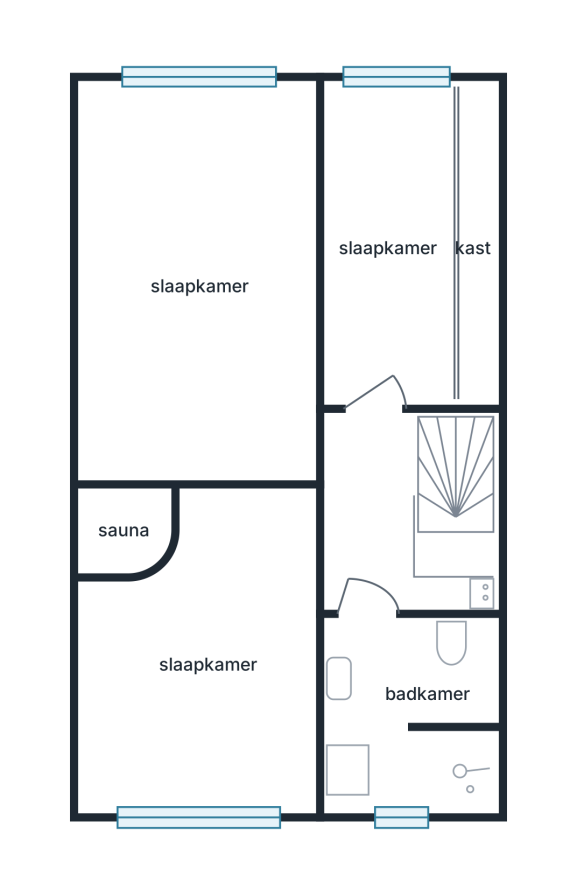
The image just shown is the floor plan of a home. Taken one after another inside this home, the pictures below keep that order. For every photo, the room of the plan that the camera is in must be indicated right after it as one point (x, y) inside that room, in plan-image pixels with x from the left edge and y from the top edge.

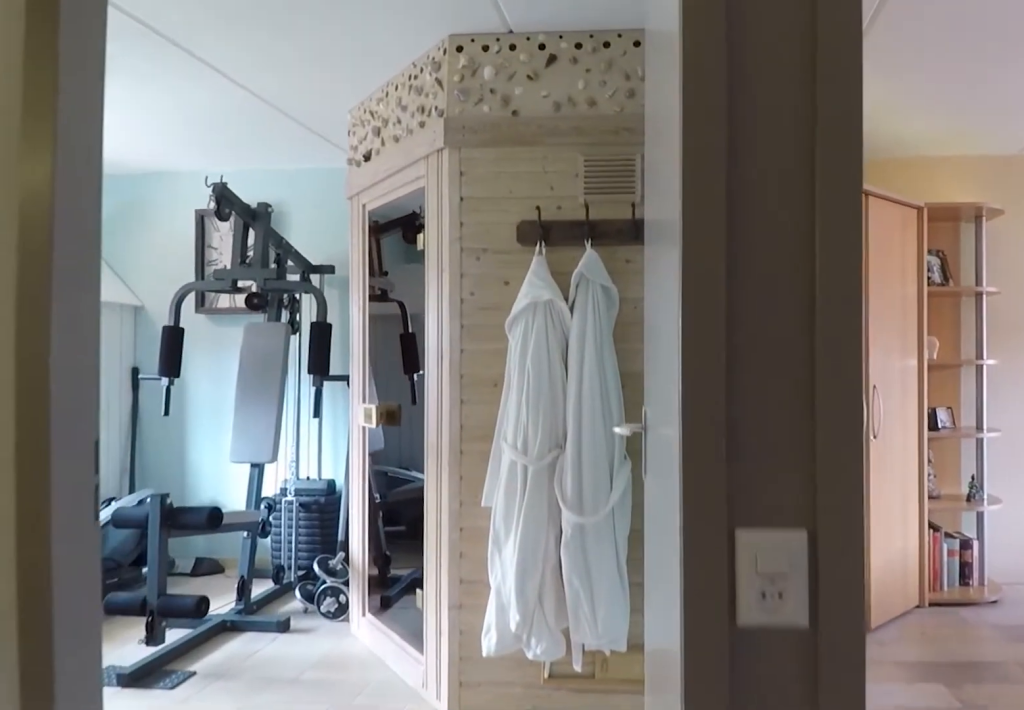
(379, 519)
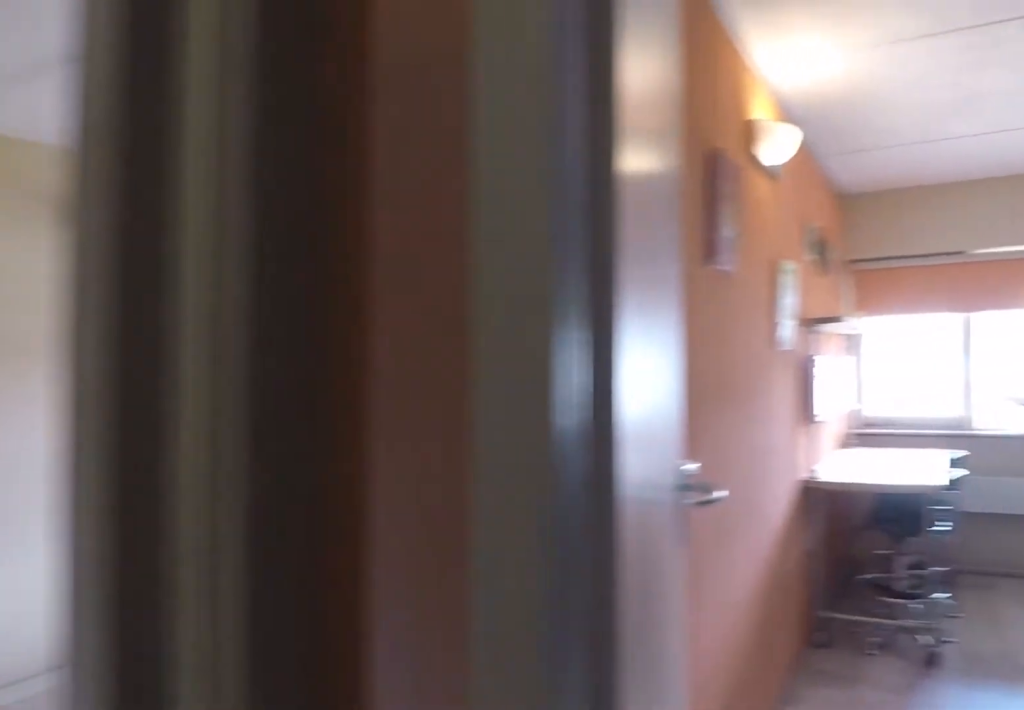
(379, 519)
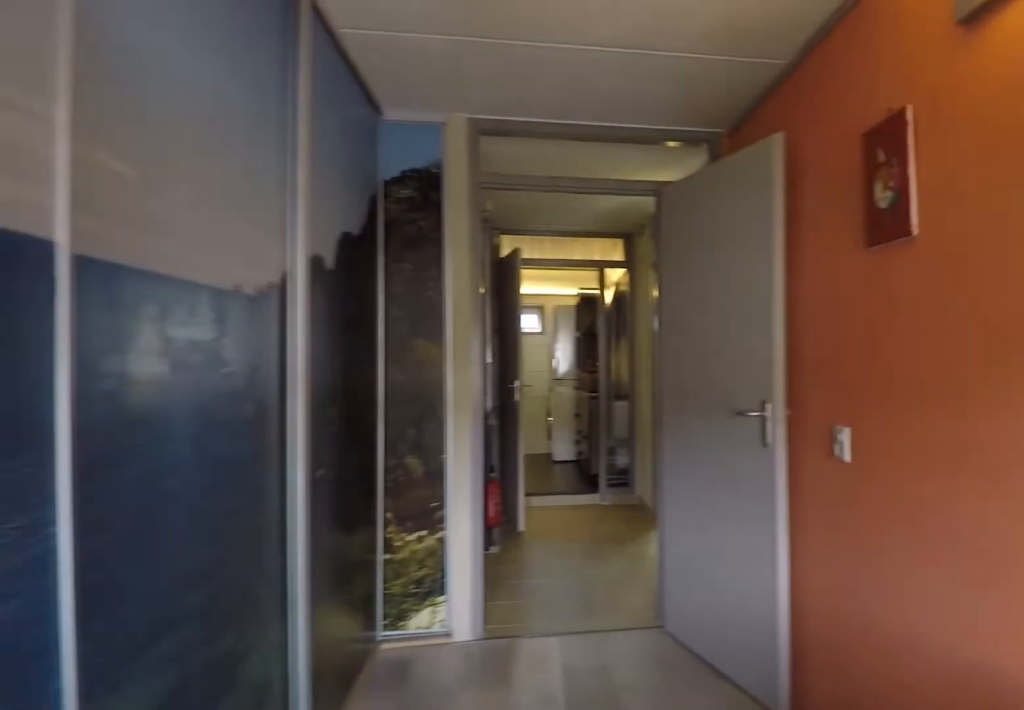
(387, 245)
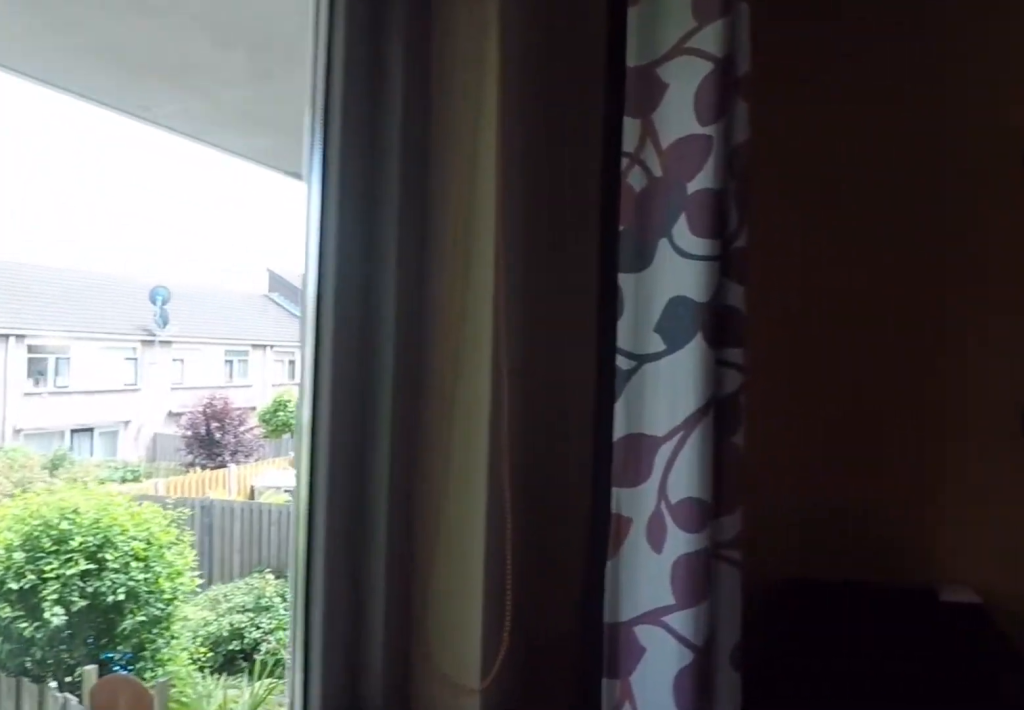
(135, 217)
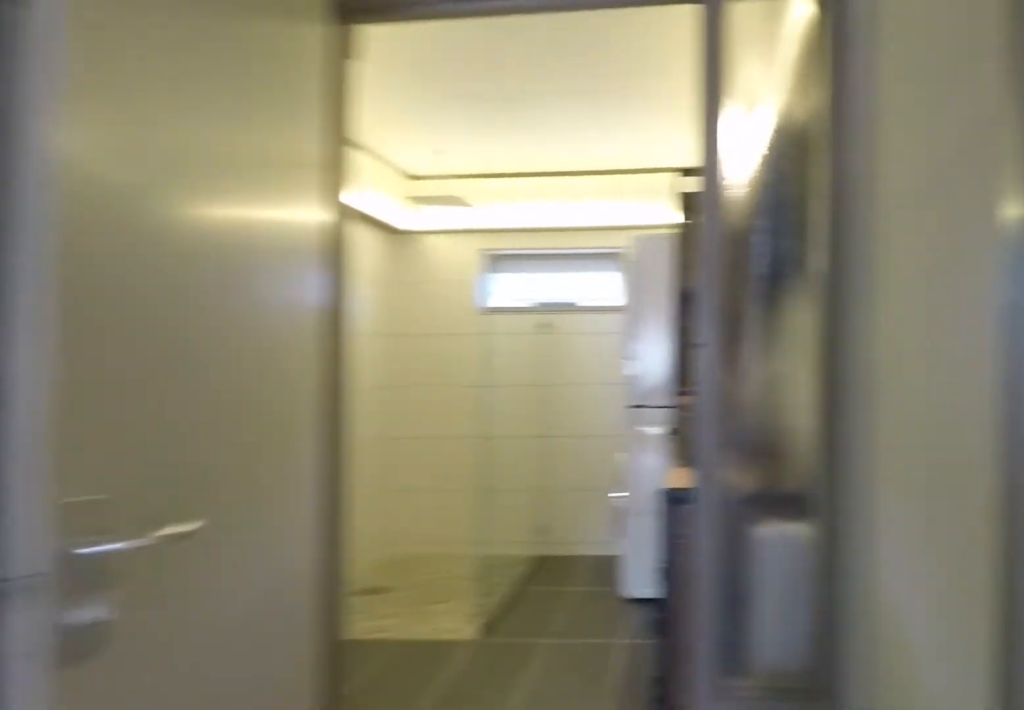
(377, 518)
